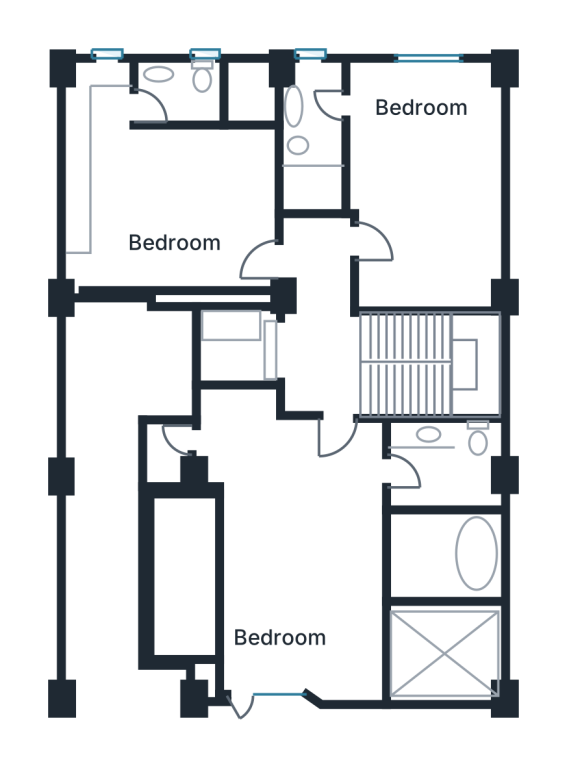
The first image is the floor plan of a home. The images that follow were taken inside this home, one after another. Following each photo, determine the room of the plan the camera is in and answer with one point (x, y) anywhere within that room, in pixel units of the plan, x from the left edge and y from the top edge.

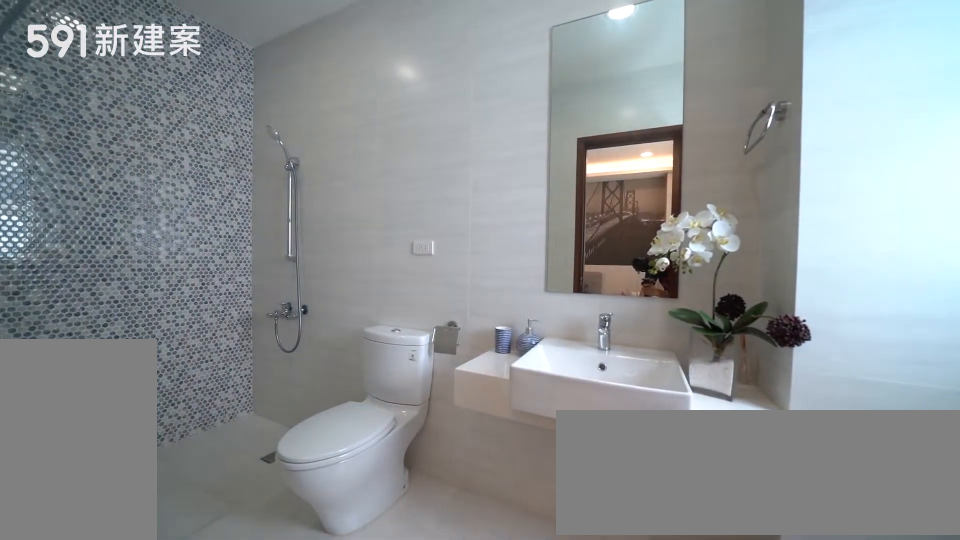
(319, 145)
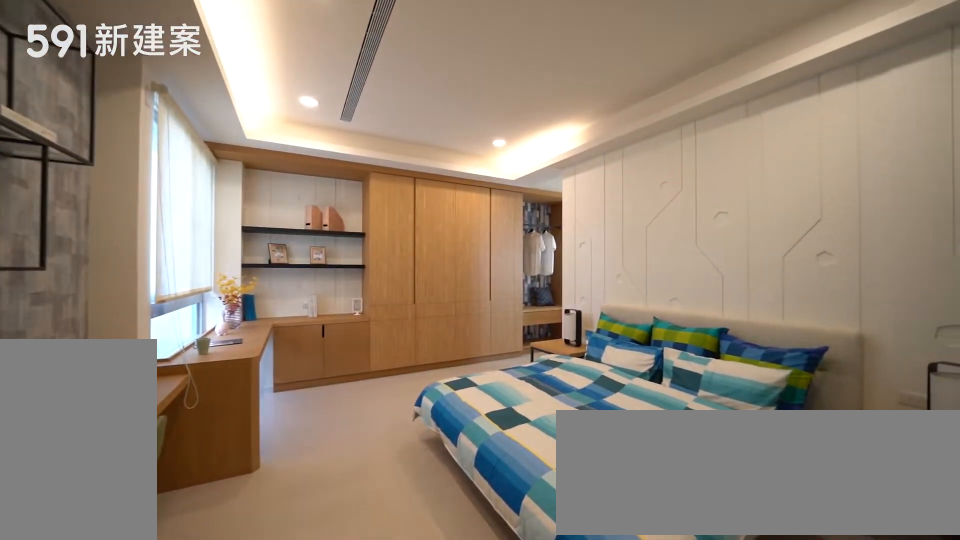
(152, 197)
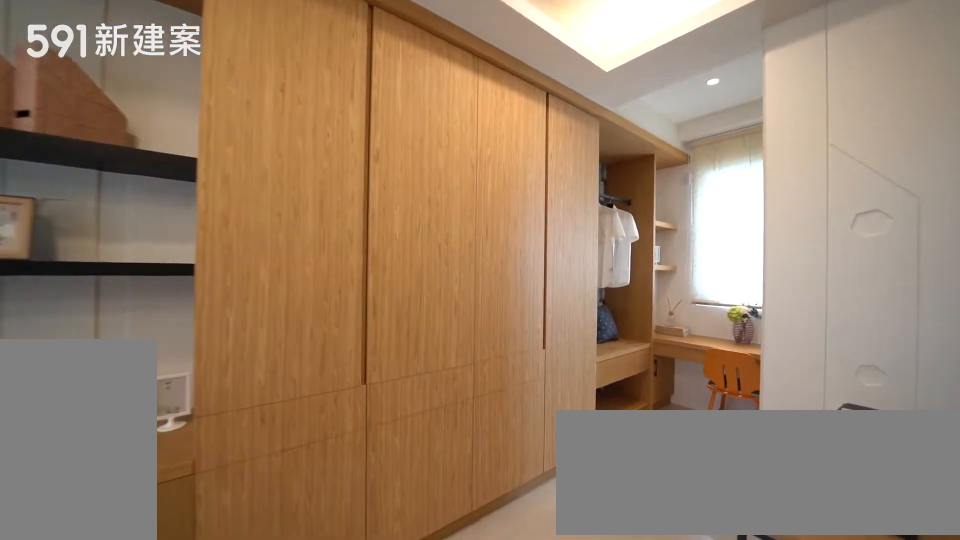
(152, 197)
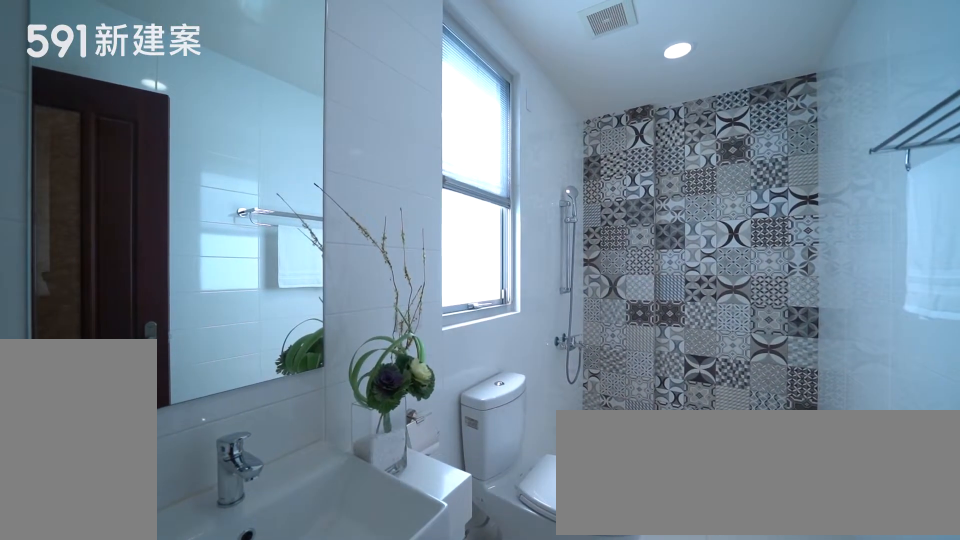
(219, 95)
